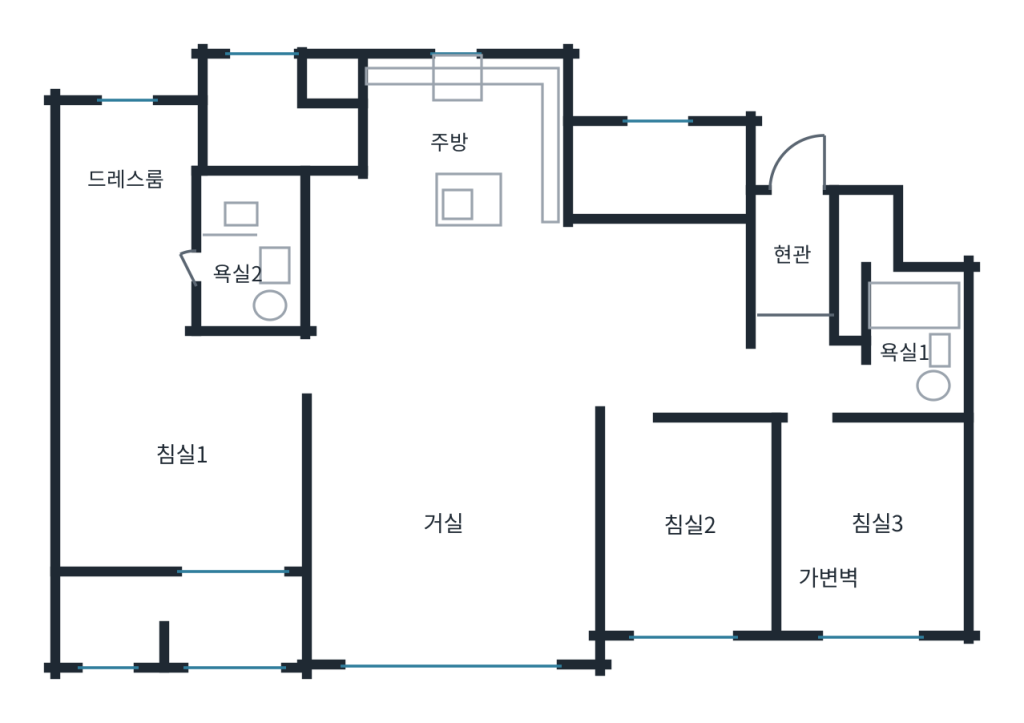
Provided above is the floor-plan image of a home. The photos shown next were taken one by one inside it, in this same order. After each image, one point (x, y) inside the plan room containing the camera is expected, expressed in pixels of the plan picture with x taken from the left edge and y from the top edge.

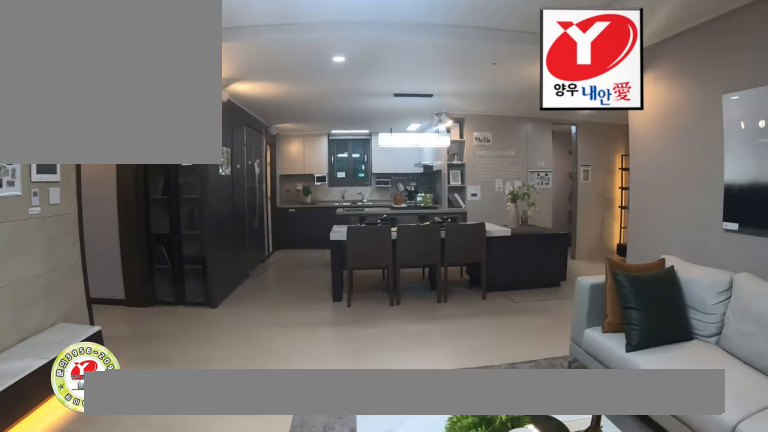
(444, 560)
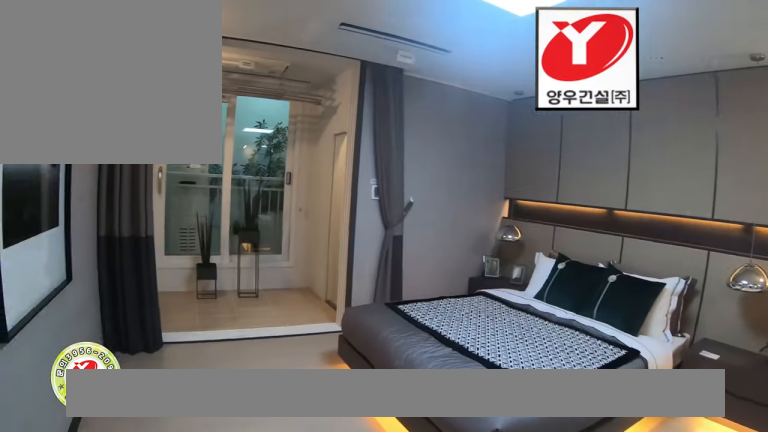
(192, 491)
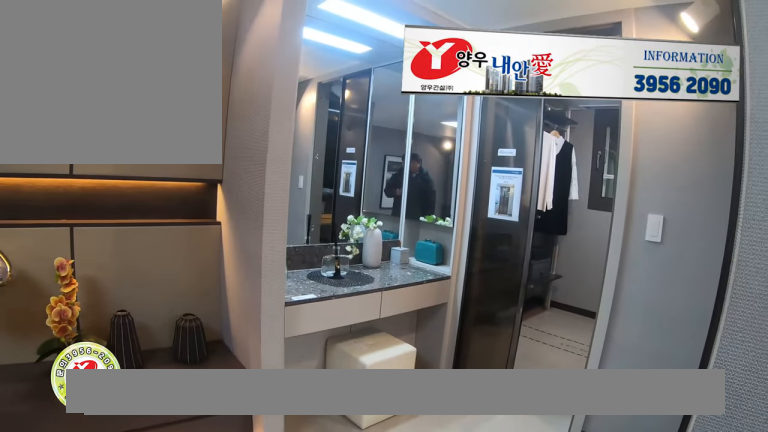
(184, 184)
